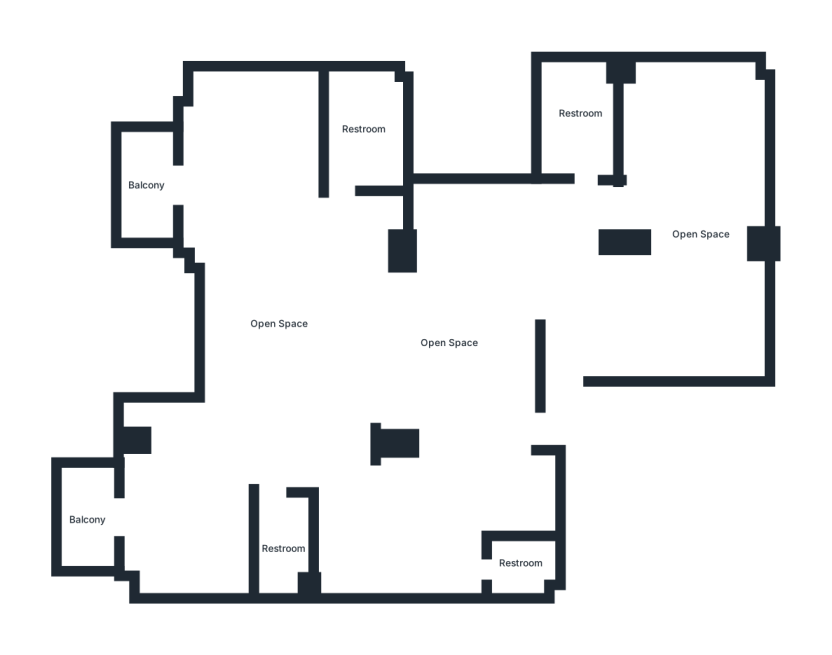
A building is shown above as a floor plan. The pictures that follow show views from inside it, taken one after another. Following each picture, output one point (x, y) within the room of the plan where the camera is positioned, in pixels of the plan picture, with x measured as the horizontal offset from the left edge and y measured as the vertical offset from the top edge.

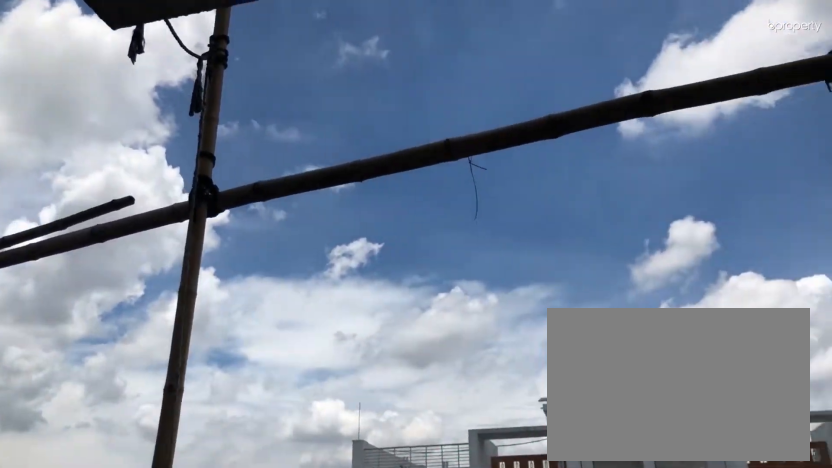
(146, 187)
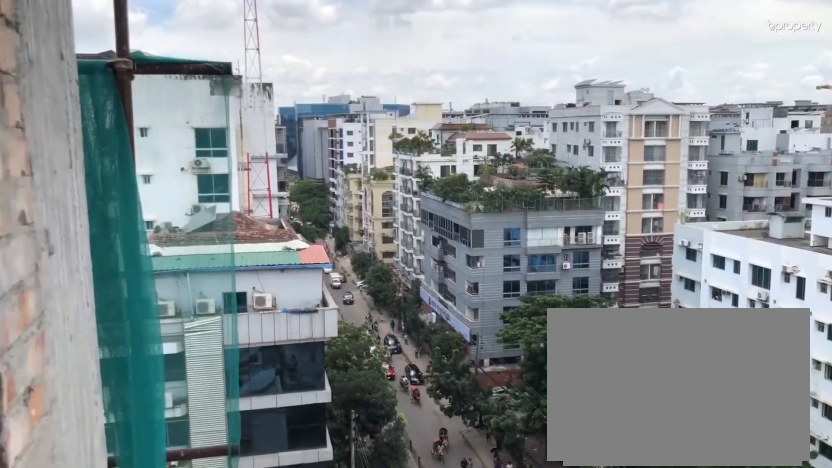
(89, 521)
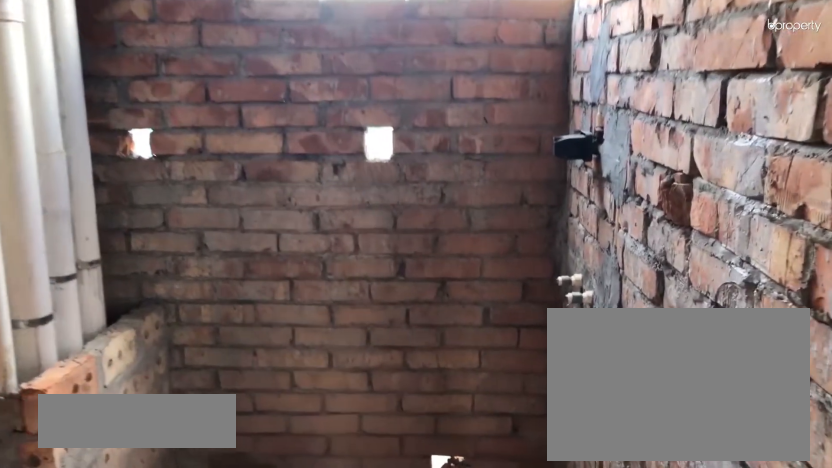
(281, 543)
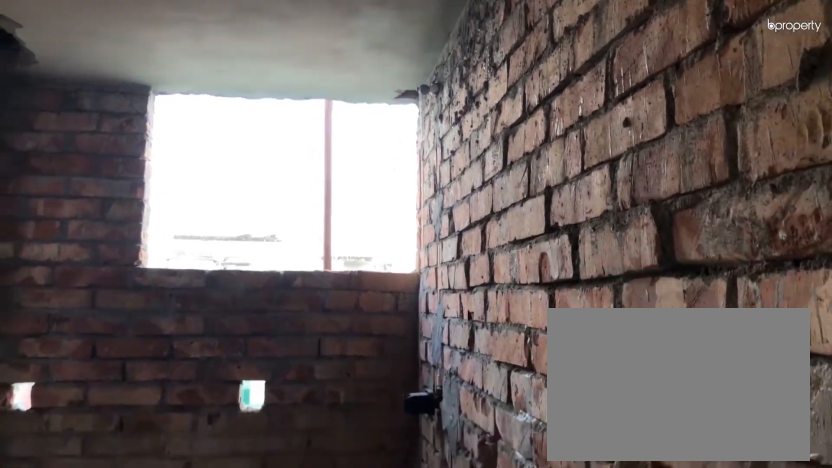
(281, 543)
